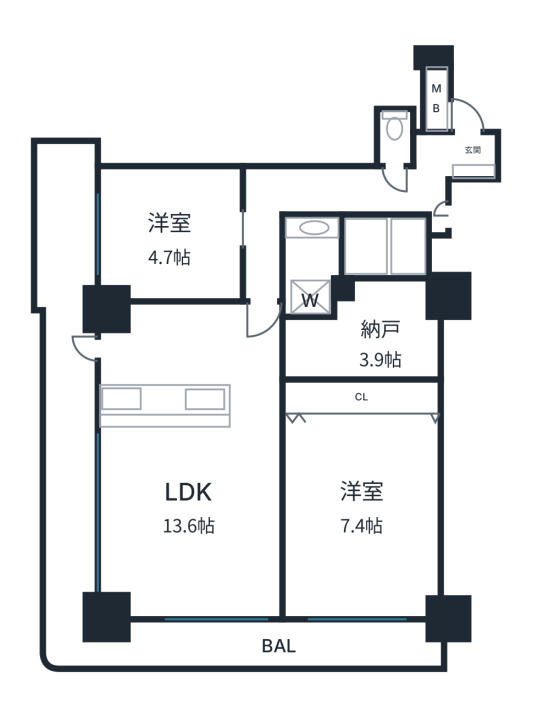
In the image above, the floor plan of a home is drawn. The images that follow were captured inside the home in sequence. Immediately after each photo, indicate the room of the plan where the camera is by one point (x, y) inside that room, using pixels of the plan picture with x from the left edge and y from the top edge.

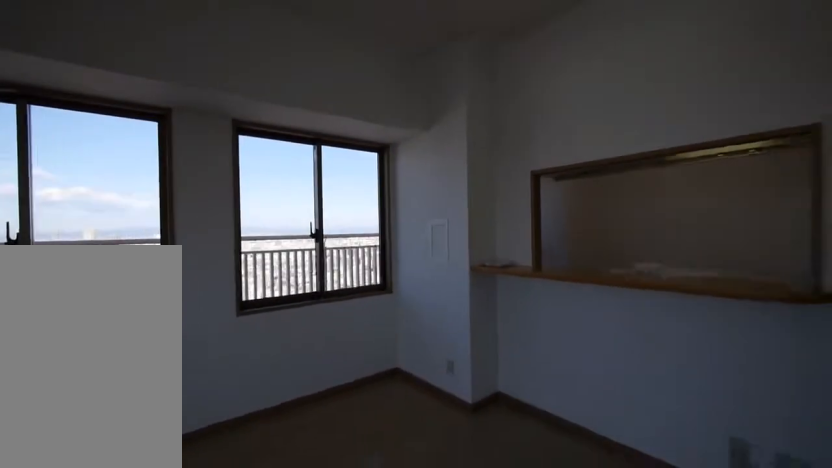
(191, 517)
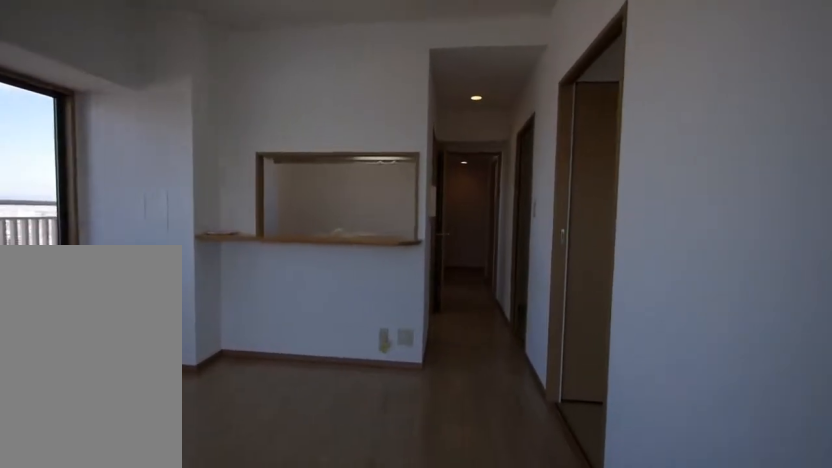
(191, 517)
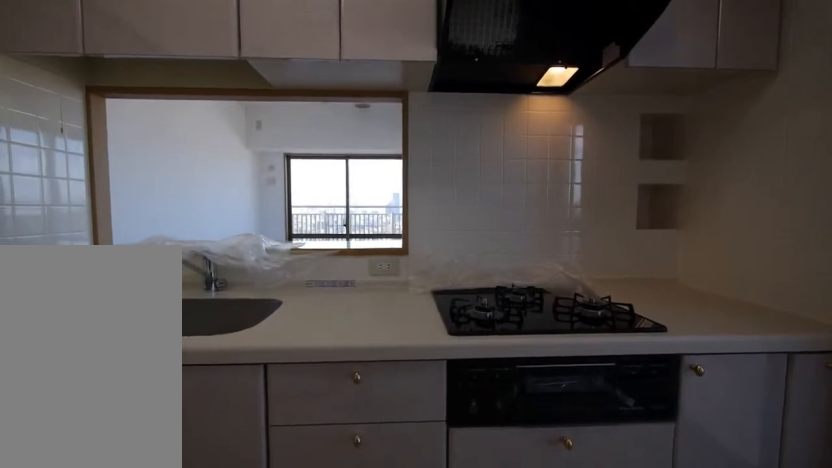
(191, 358)
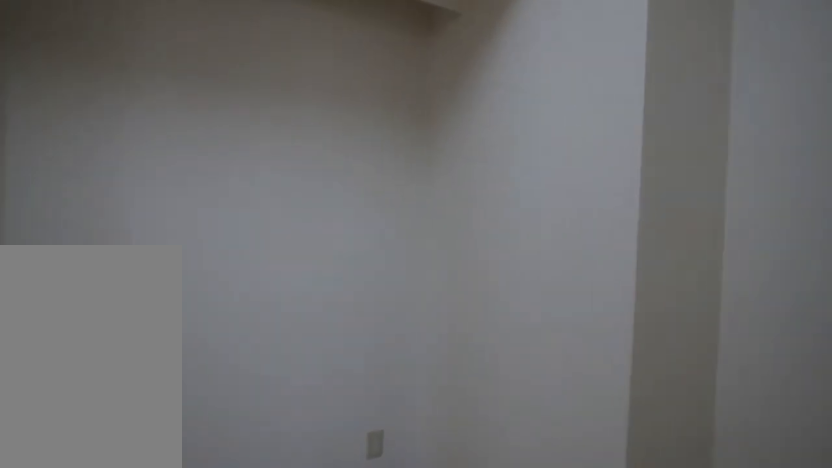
(346, 358)
